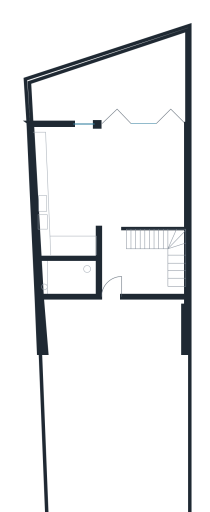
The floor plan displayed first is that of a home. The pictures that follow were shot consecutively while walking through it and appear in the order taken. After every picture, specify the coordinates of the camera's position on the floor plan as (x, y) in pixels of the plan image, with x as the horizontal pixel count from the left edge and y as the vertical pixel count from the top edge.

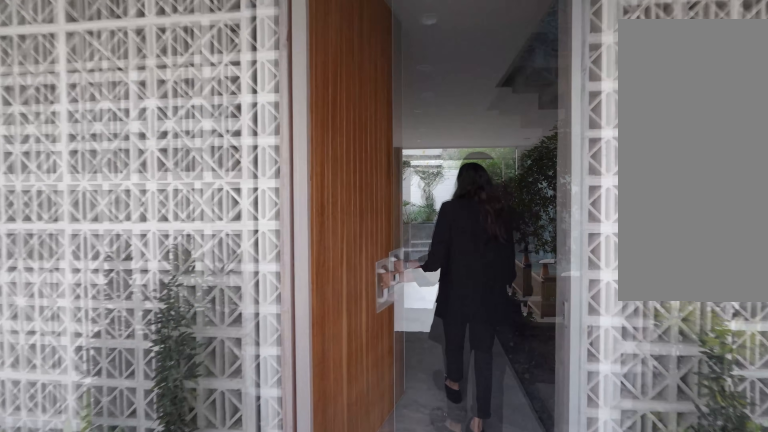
(105, 317)
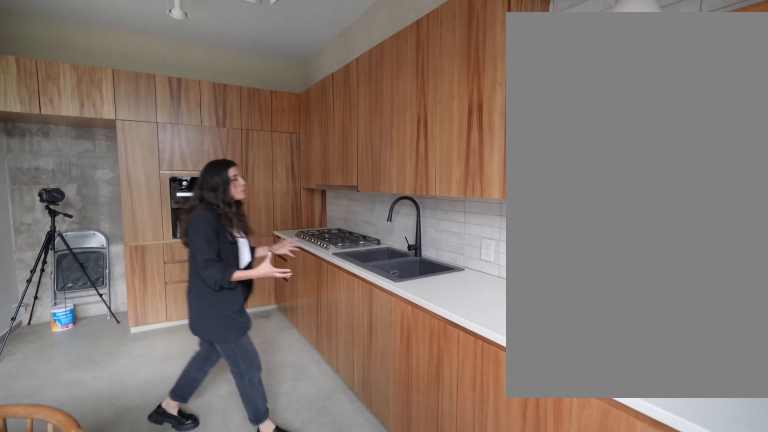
(60, 148)
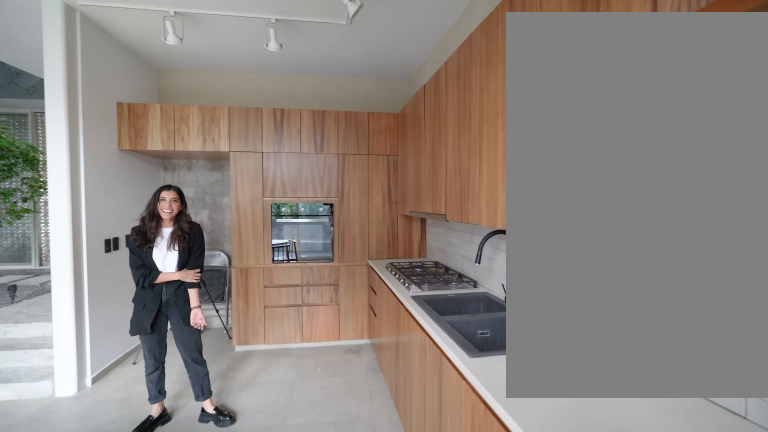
(57, 189)
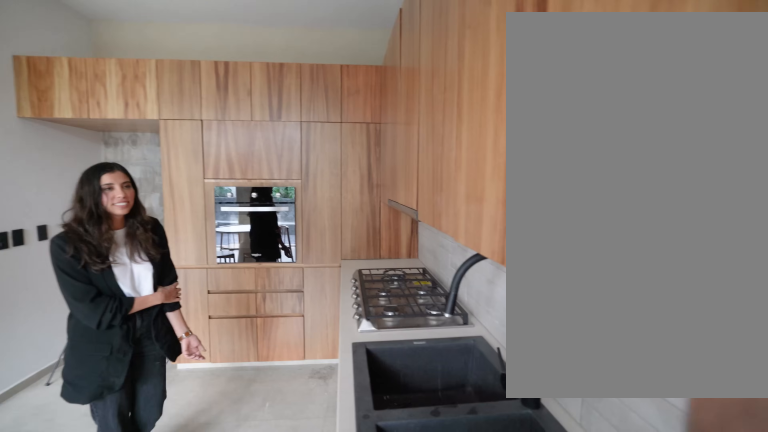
(58, 185)
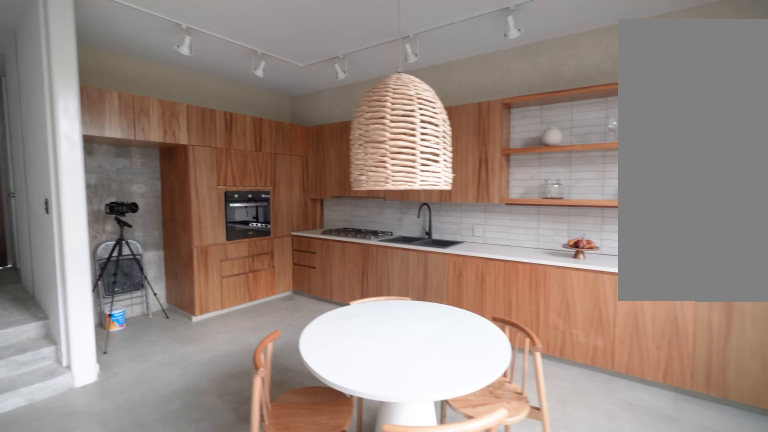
(91, 146)
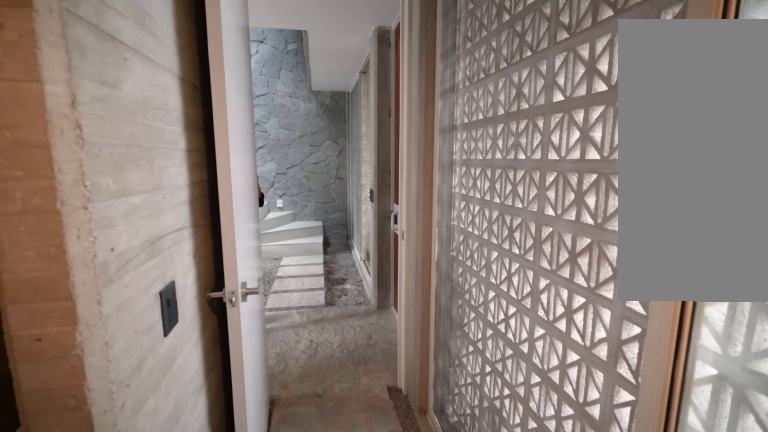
(52, 272)
